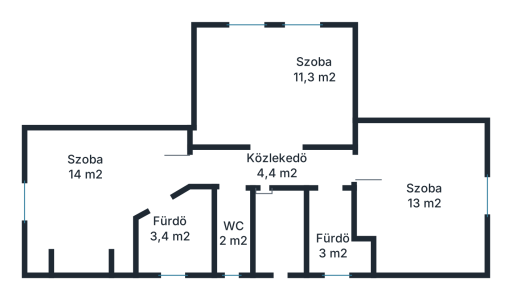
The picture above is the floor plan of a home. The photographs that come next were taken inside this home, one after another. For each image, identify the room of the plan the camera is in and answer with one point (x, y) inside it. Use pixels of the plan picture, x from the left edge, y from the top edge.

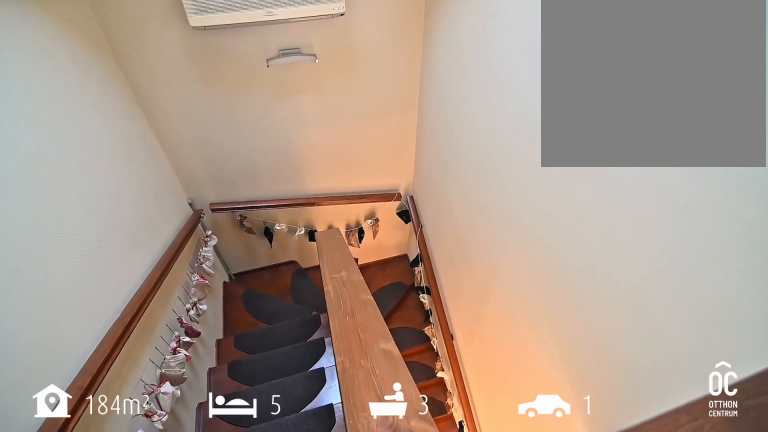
(278, 234)
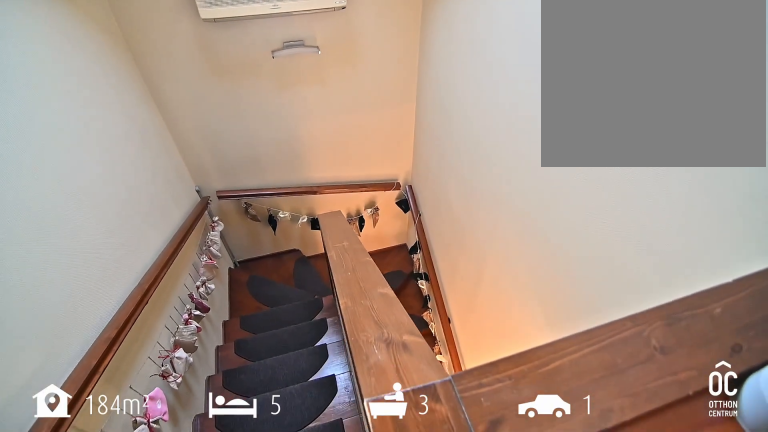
(278, 233)
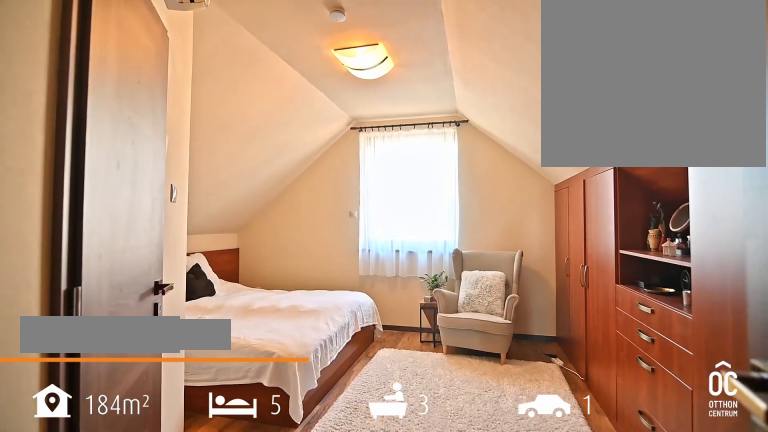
(86, 197)
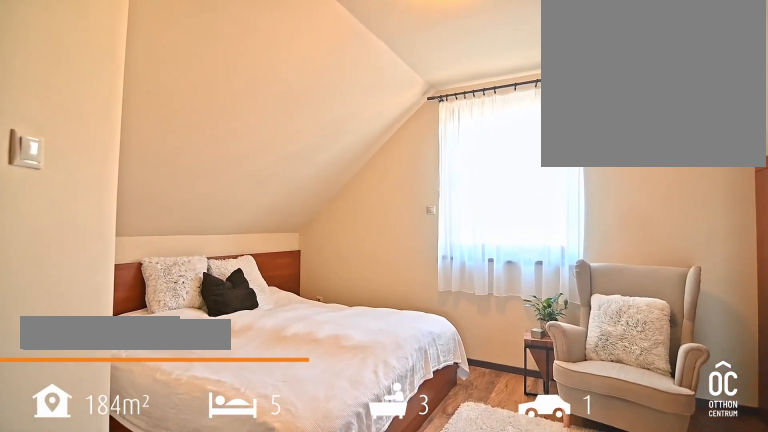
(86, 197)
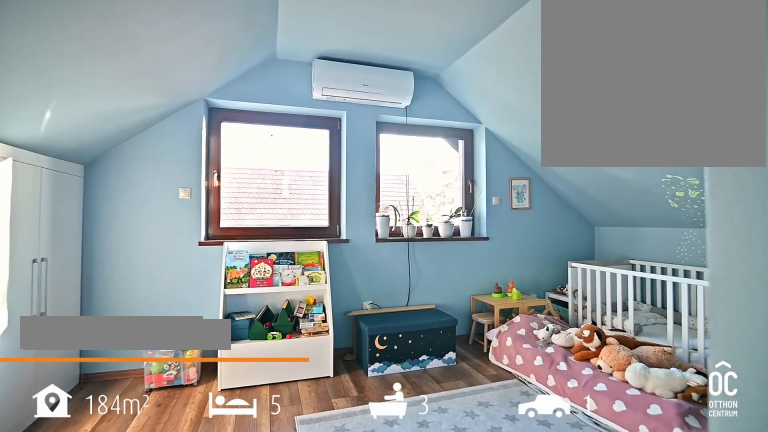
(275, 84)
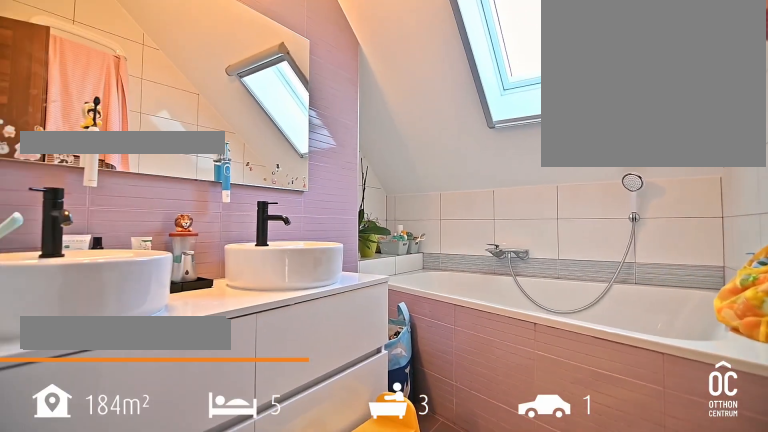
(332, 236)
